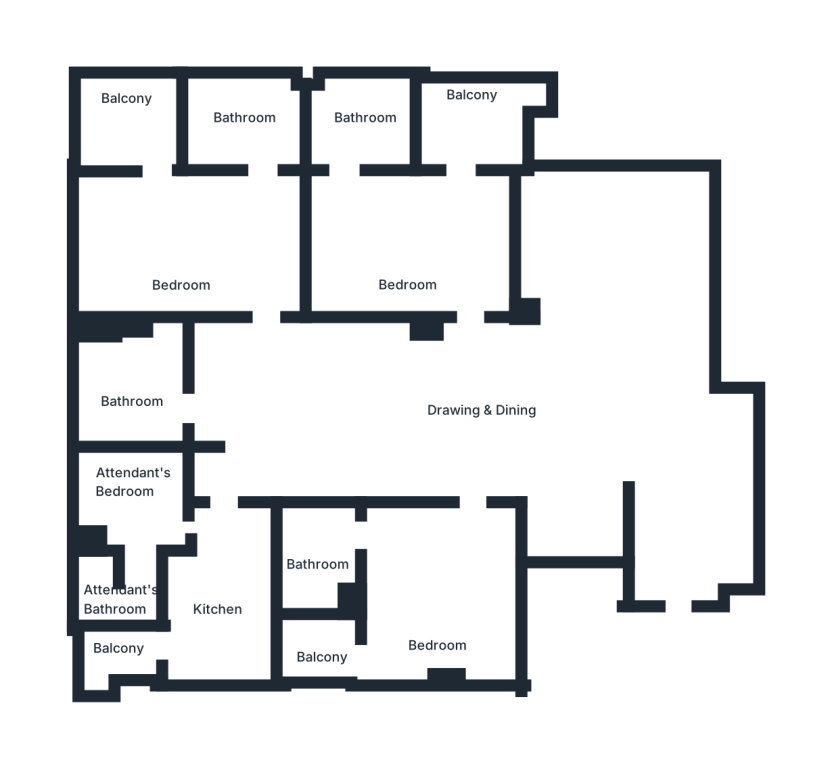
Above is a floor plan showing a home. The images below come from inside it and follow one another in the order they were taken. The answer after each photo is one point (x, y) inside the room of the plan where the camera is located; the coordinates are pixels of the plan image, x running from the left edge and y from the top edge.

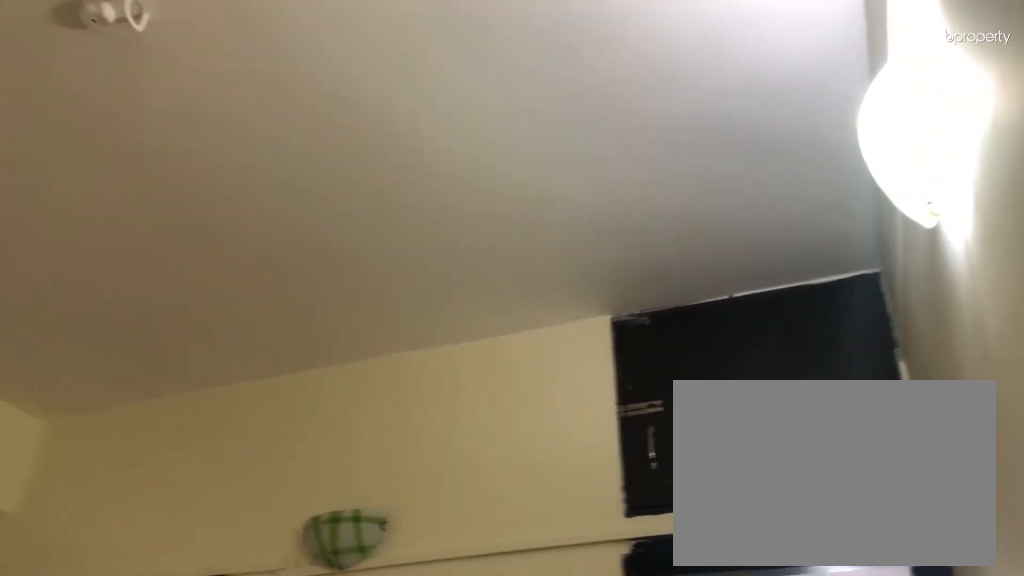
(433, 583)
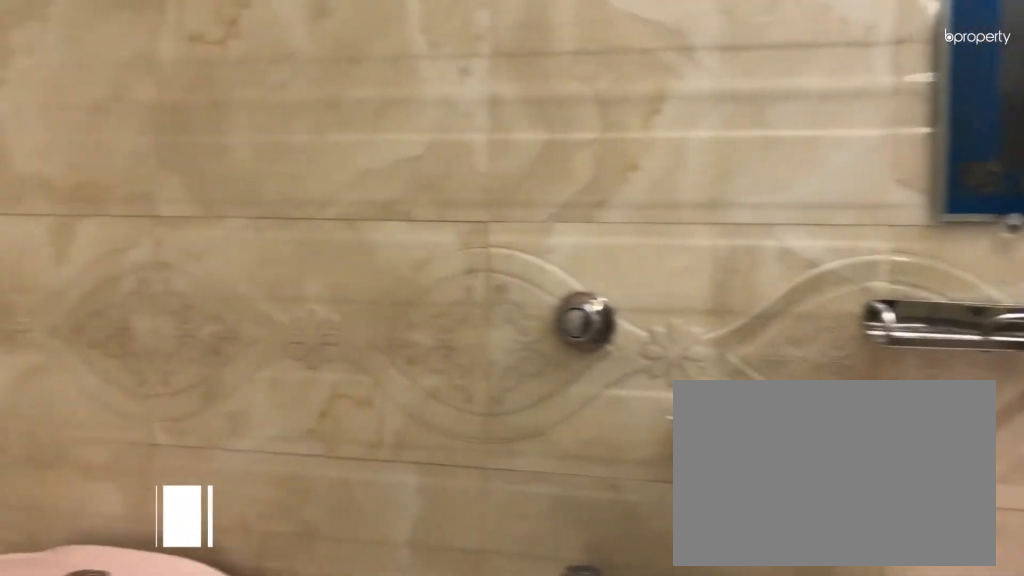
(317, 568)
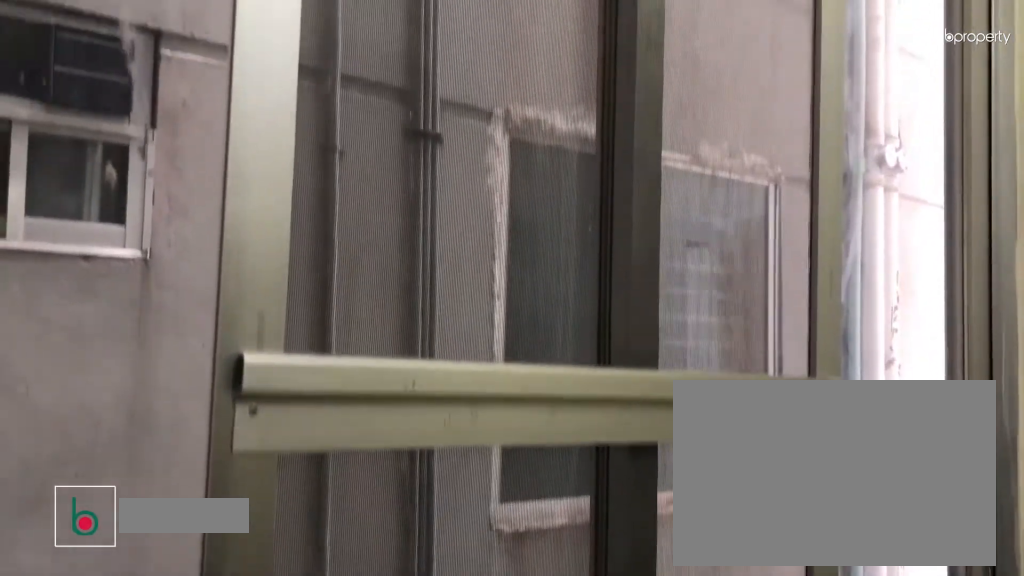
(322, 655)
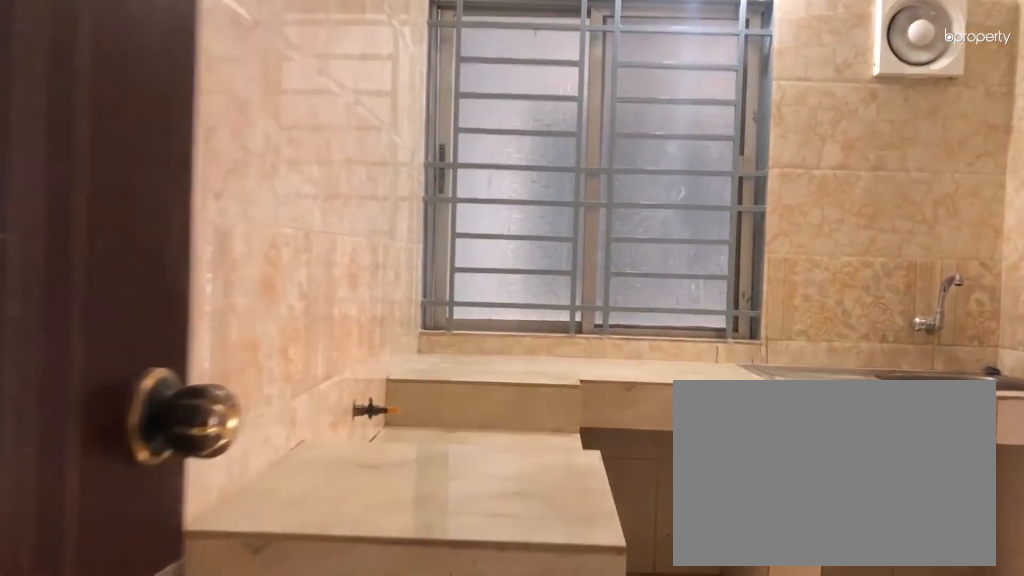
(225, 602)
